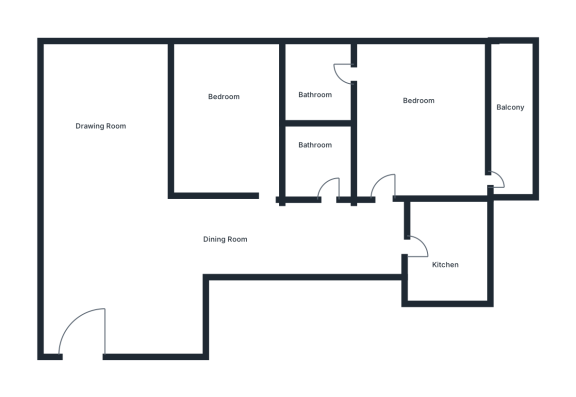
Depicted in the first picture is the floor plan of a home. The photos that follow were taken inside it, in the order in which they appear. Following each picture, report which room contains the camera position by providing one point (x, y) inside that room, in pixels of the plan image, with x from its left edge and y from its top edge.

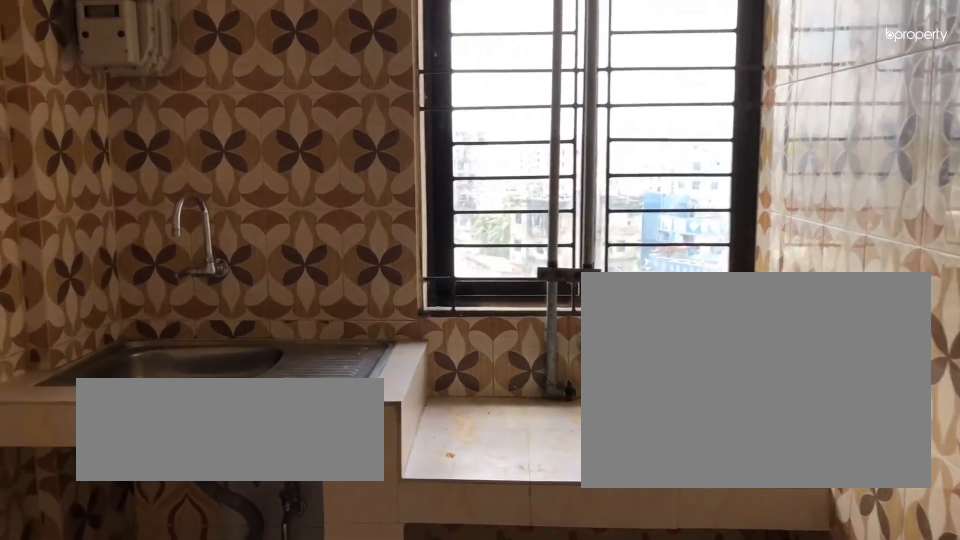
(446, 246)
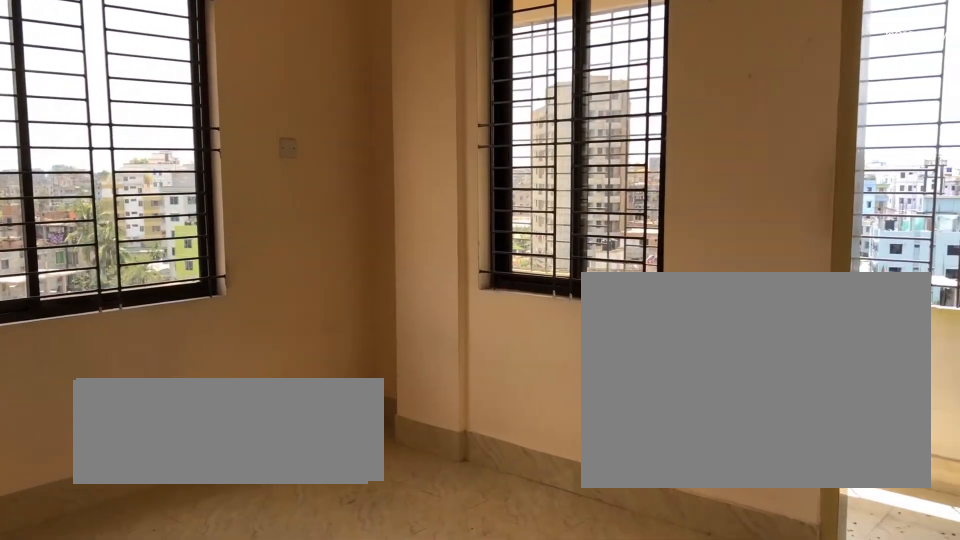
(420, 112)
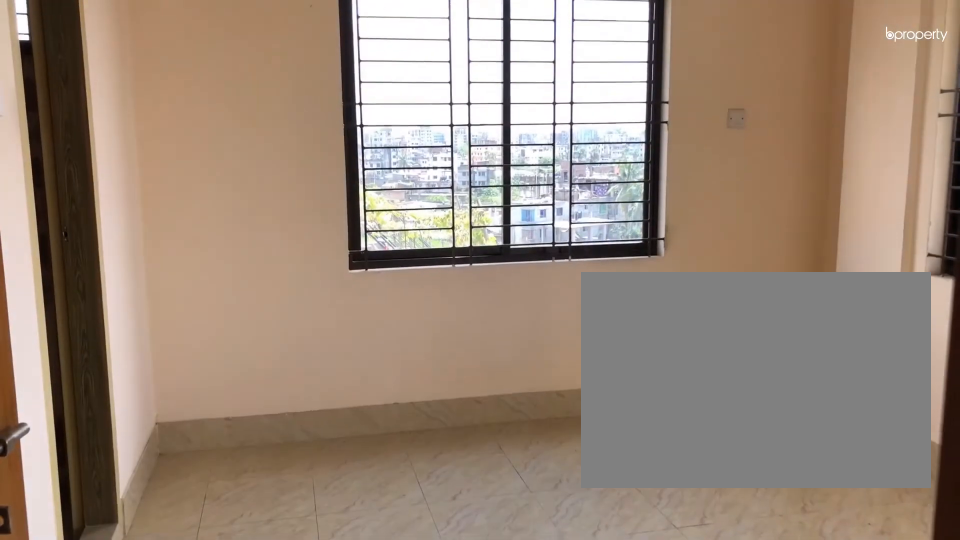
(420, 112)
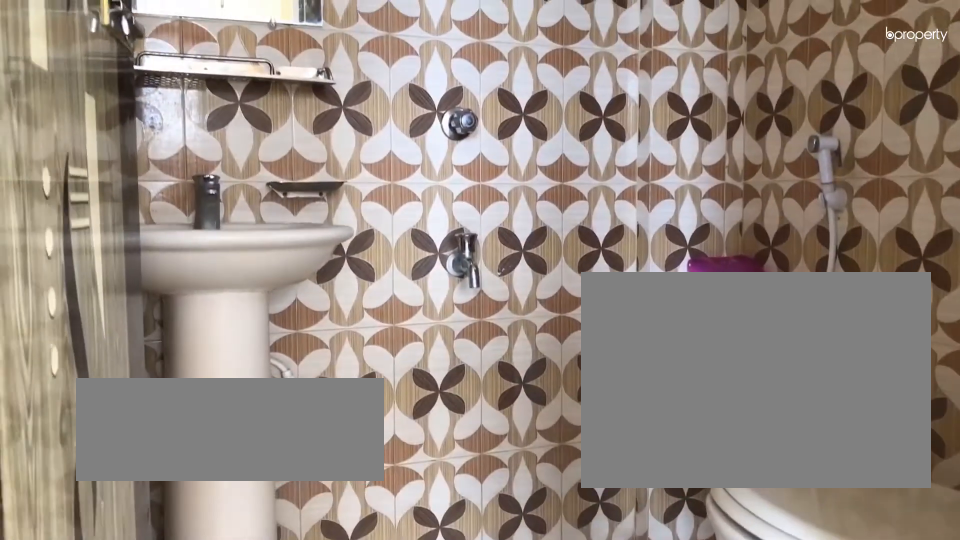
(319, 89)
